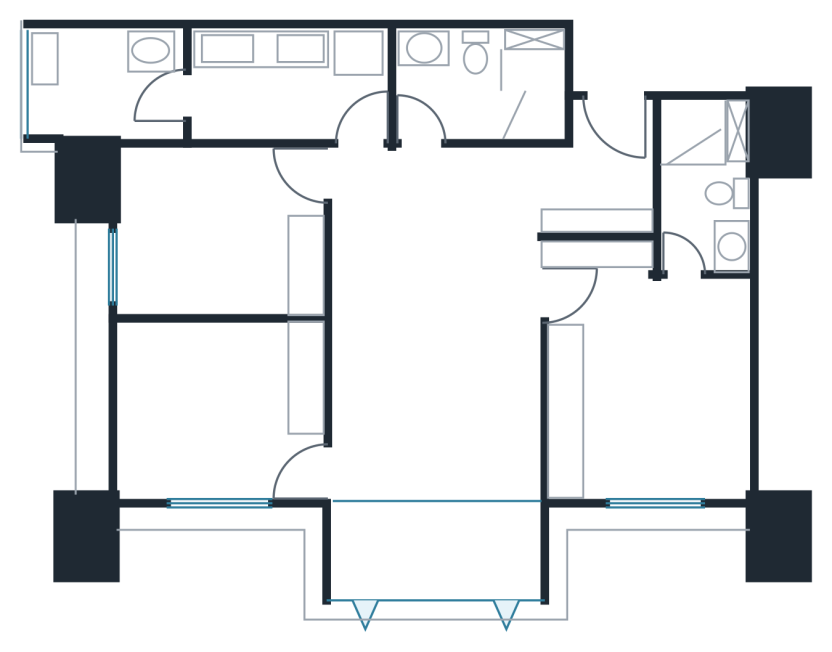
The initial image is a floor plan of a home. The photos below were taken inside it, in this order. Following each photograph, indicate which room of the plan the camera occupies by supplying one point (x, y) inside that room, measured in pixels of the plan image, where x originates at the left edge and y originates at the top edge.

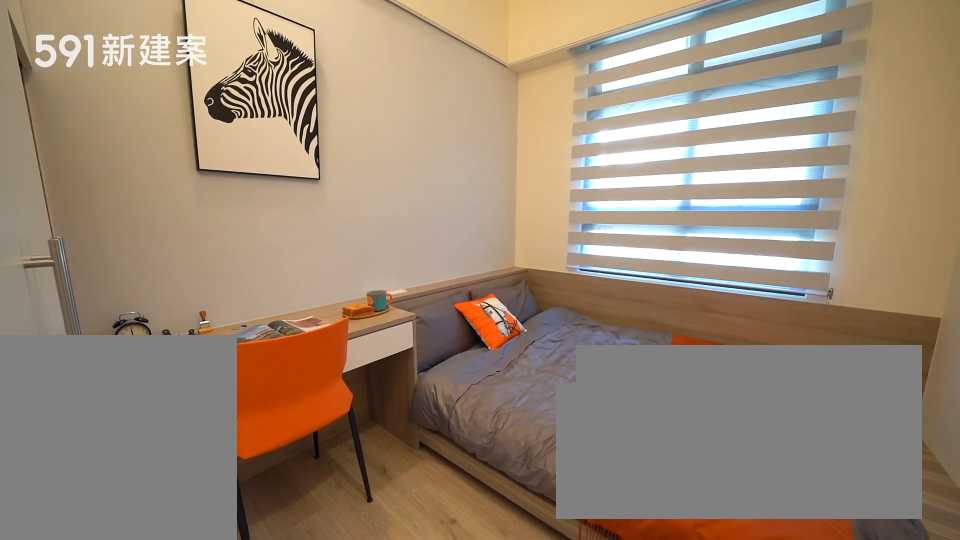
(217, 233)
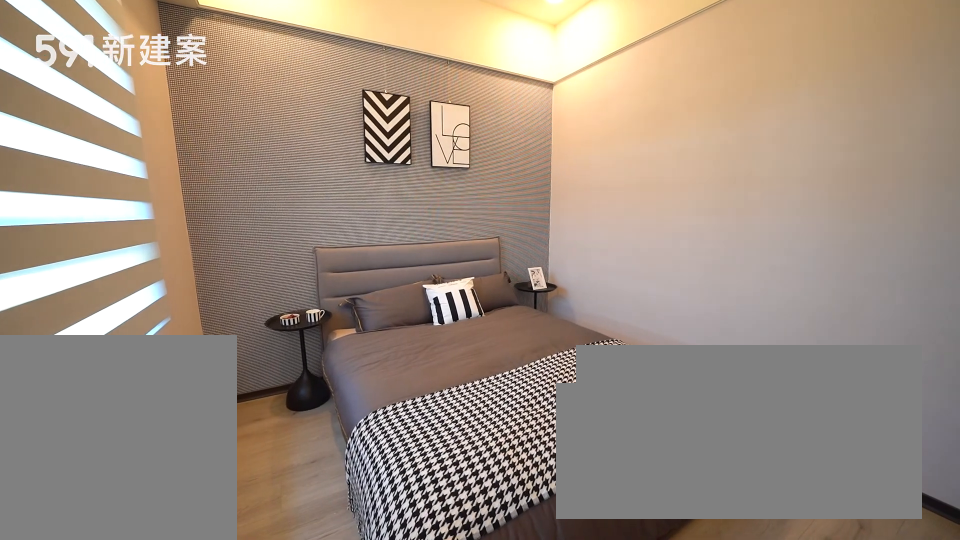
(221, 413)
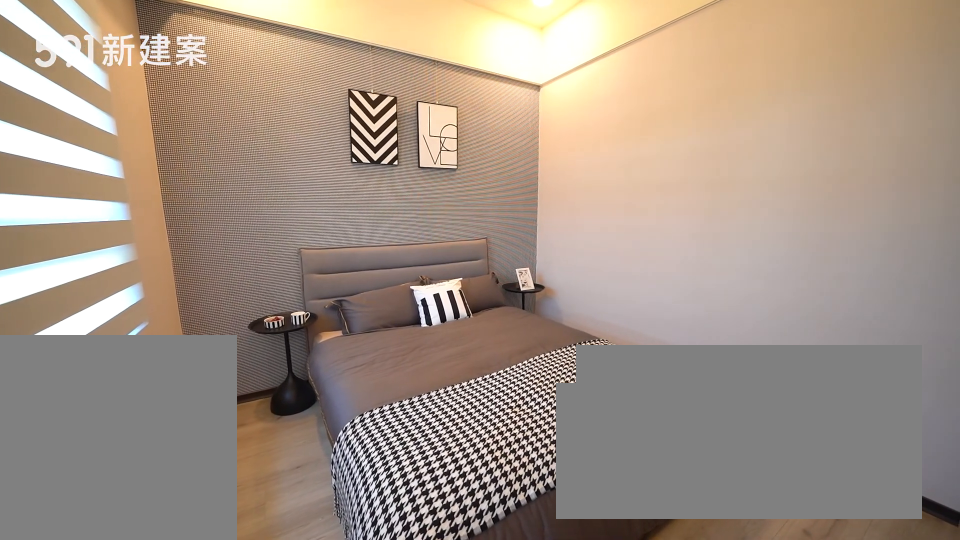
(221, 413)
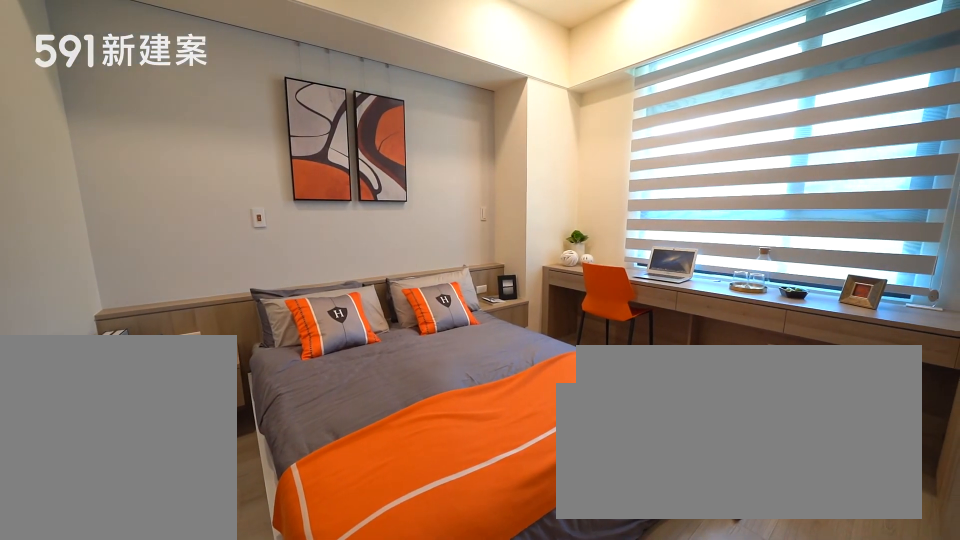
(648, 393)
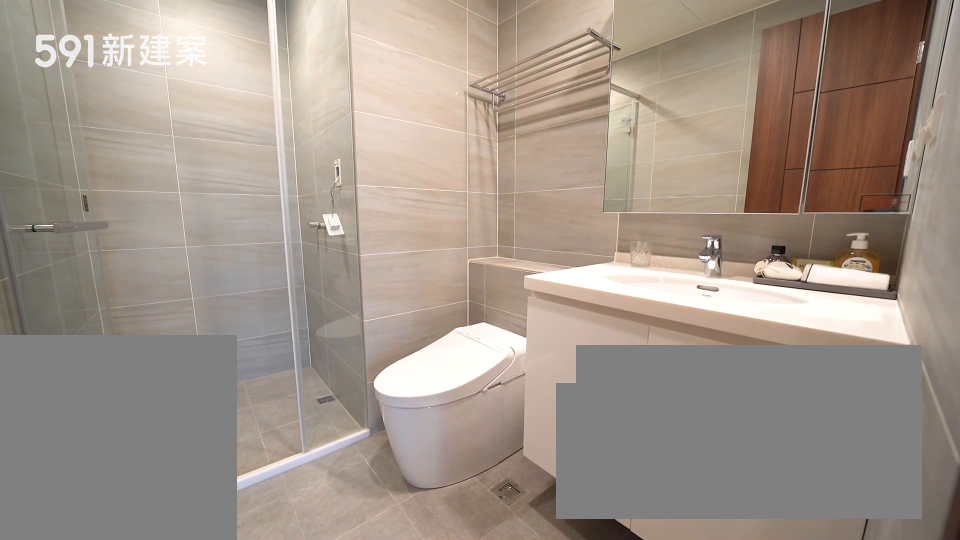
(705, 175)
